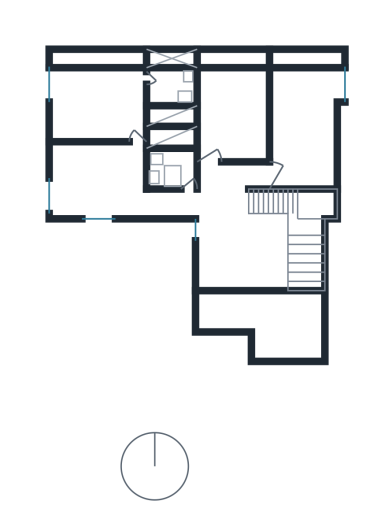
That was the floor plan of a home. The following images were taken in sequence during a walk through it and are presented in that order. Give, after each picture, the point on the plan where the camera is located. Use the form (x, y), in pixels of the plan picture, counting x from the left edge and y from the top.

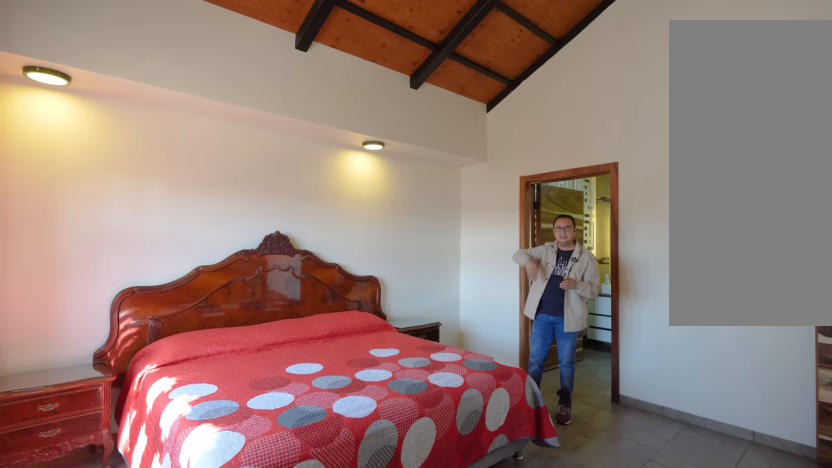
(100, 126)
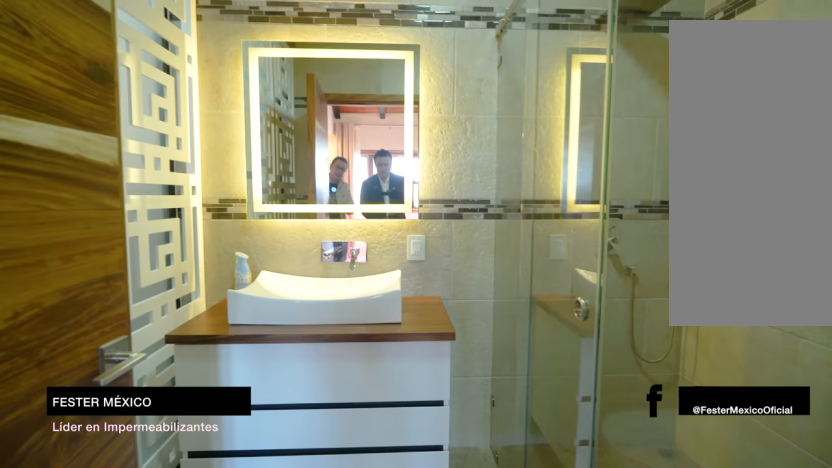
(131, 83)
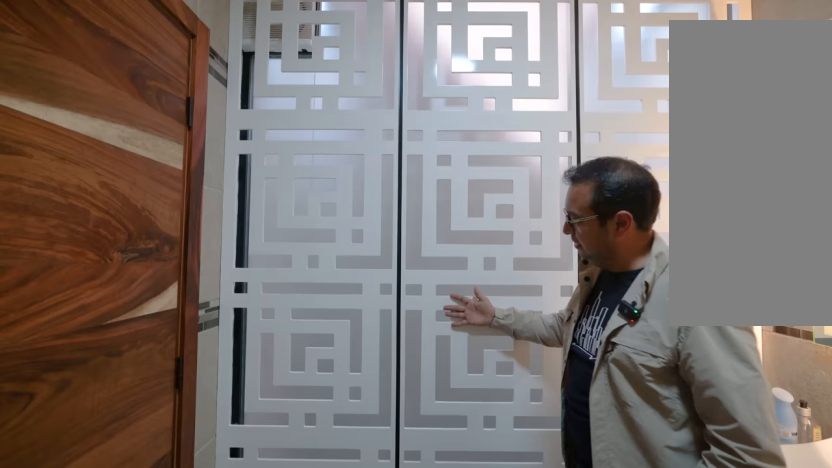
(131, 83)
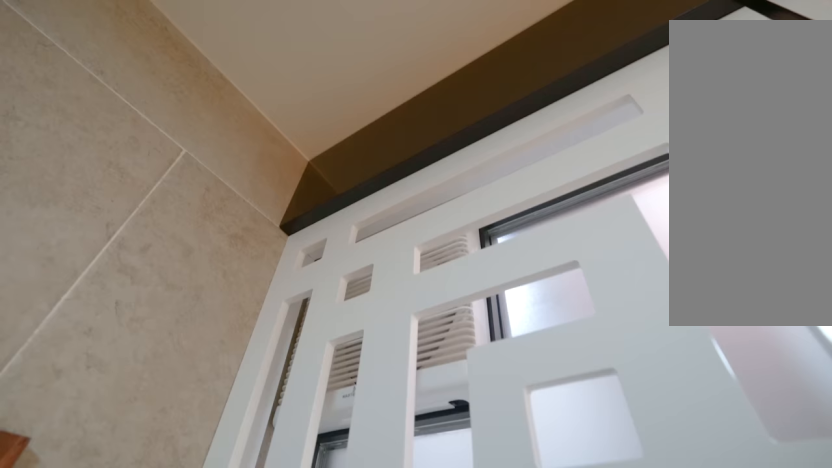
(172, 83)
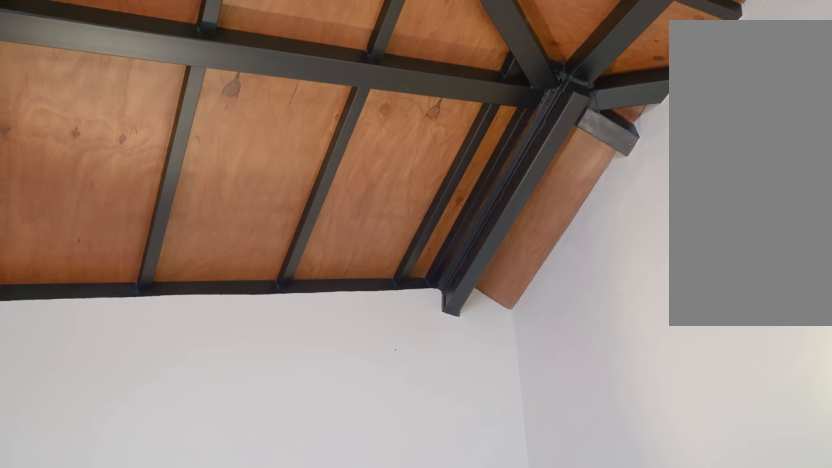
(128, 94)
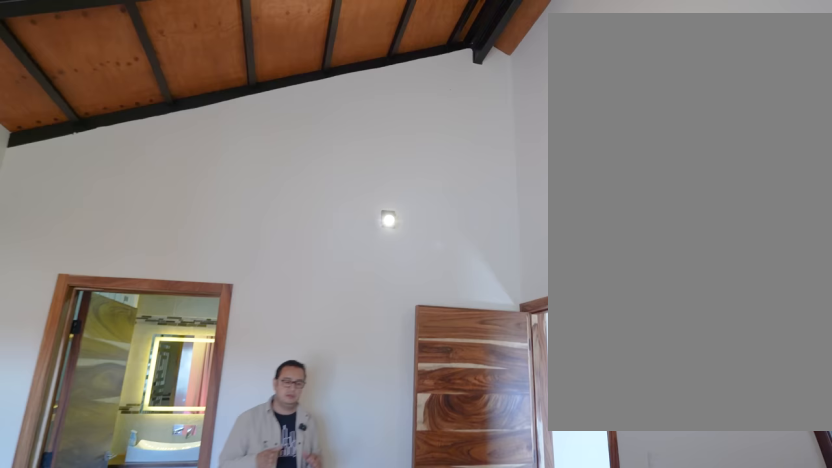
(128, 95)
